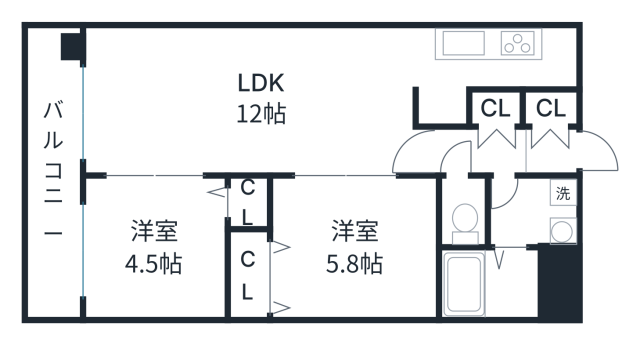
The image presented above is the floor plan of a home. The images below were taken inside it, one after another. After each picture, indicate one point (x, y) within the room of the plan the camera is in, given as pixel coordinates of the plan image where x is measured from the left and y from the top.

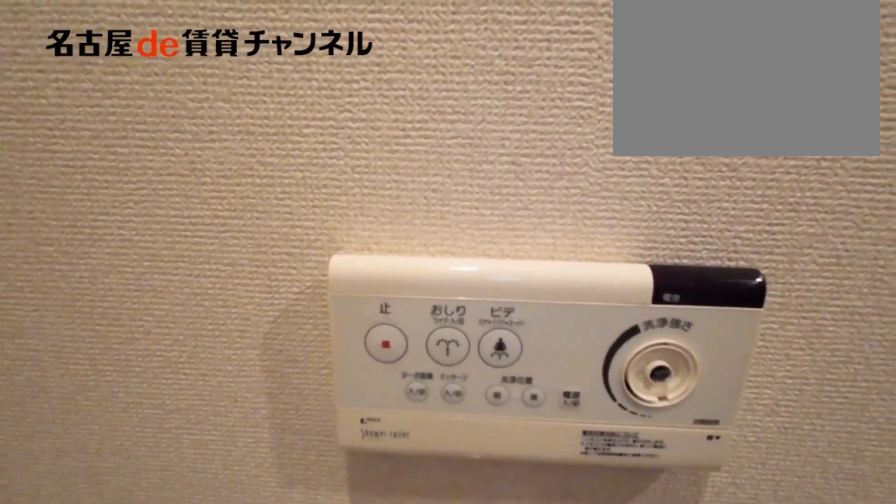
(463, 211)
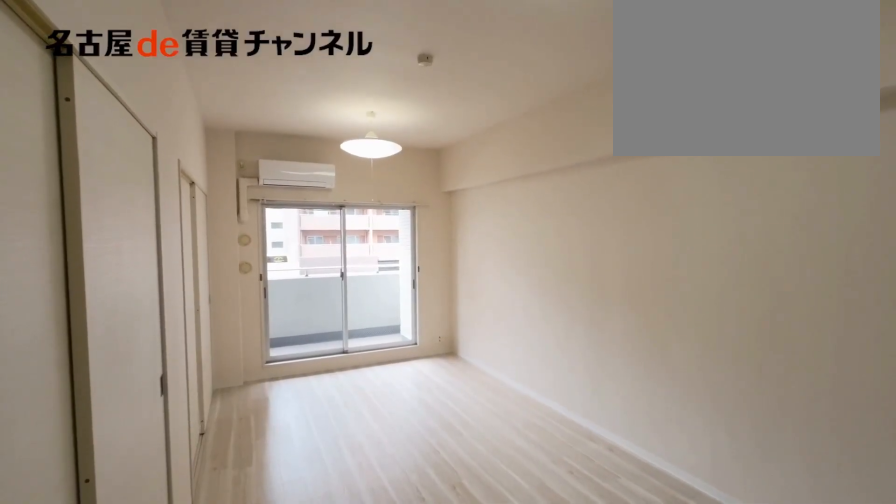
(257, 100)
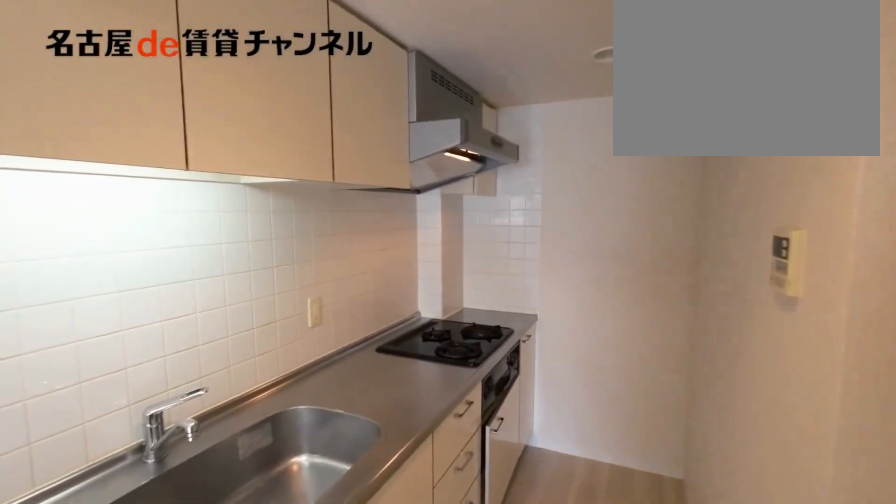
(257, 100)
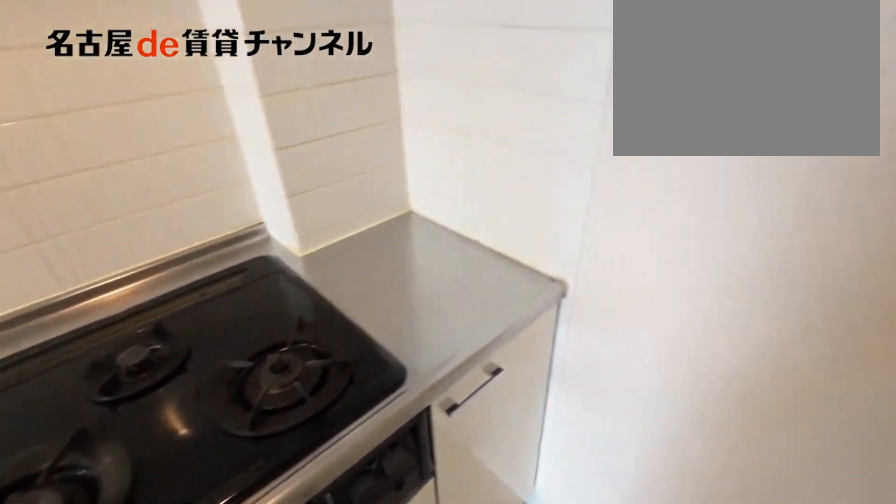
(497, 58)
